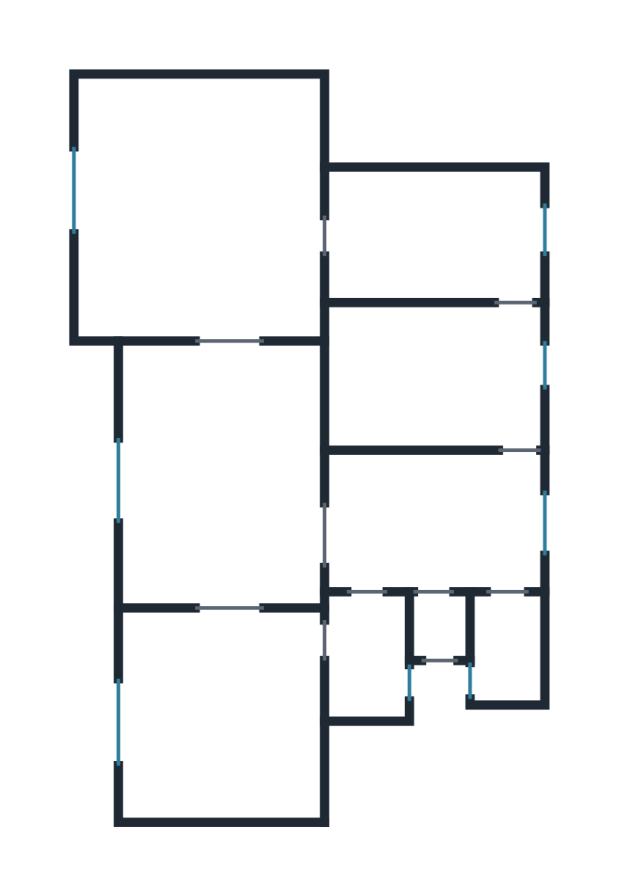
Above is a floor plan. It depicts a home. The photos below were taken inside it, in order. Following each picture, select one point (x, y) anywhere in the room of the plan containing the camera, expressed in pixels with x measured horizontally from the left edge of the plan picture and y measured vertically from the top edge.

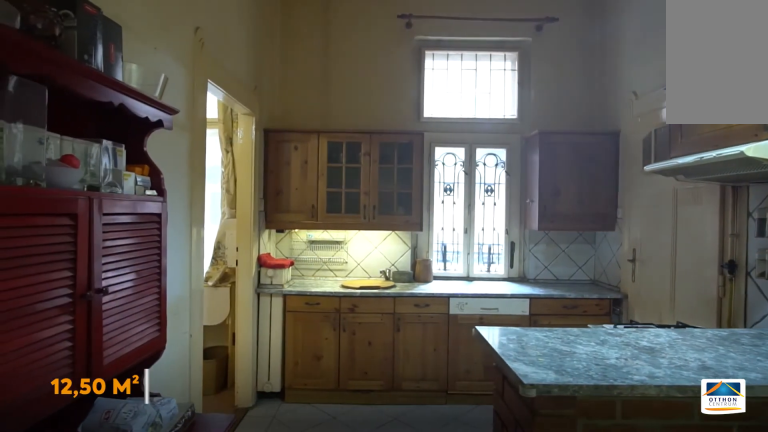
(439, 363)
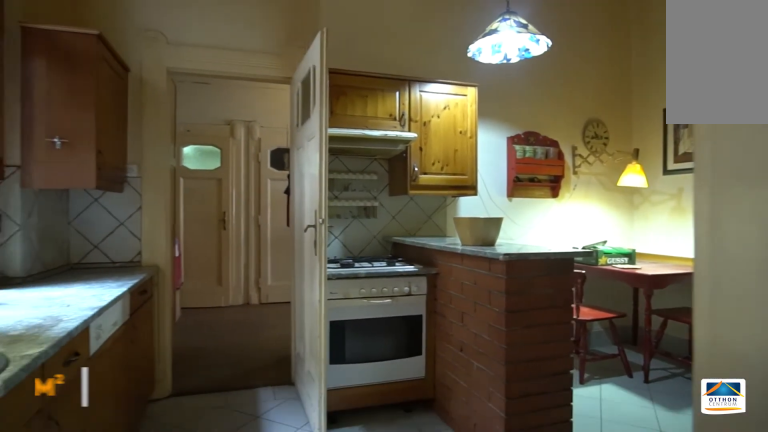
(439, 361)
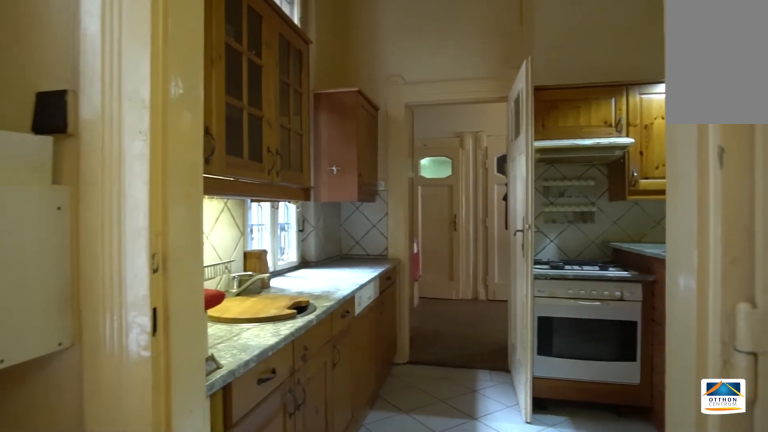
(449, 226)
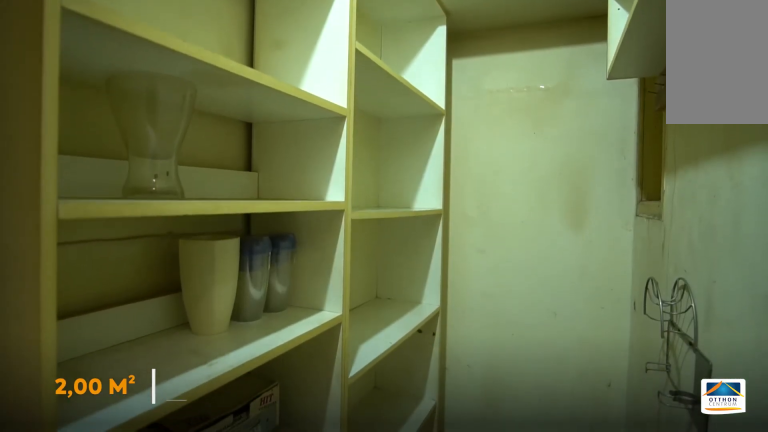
(512, 640)
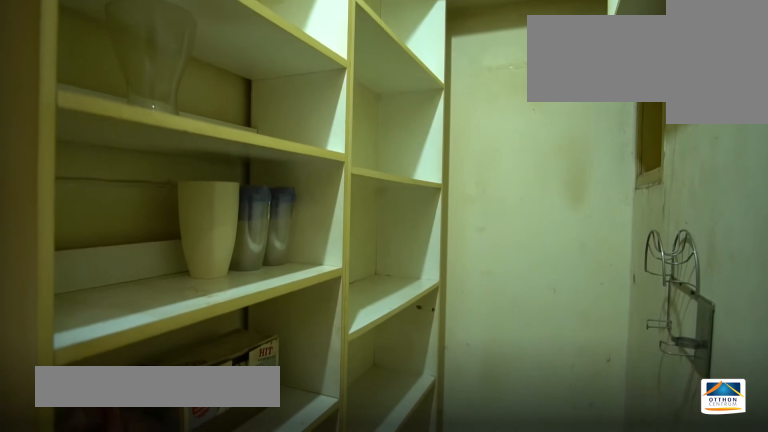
(513, 641)
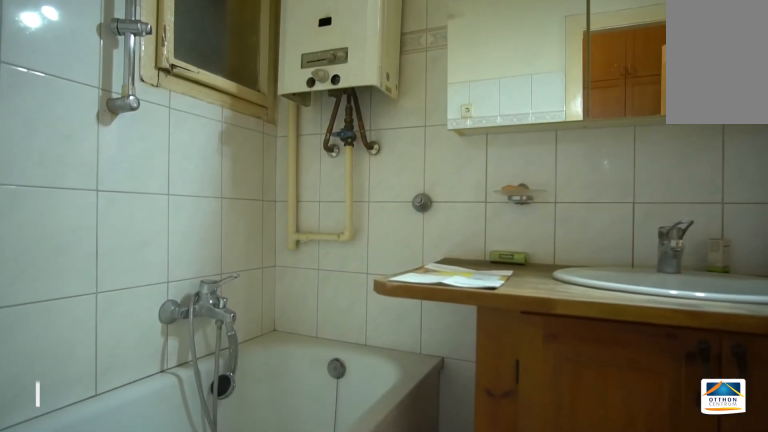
(362, 657)
